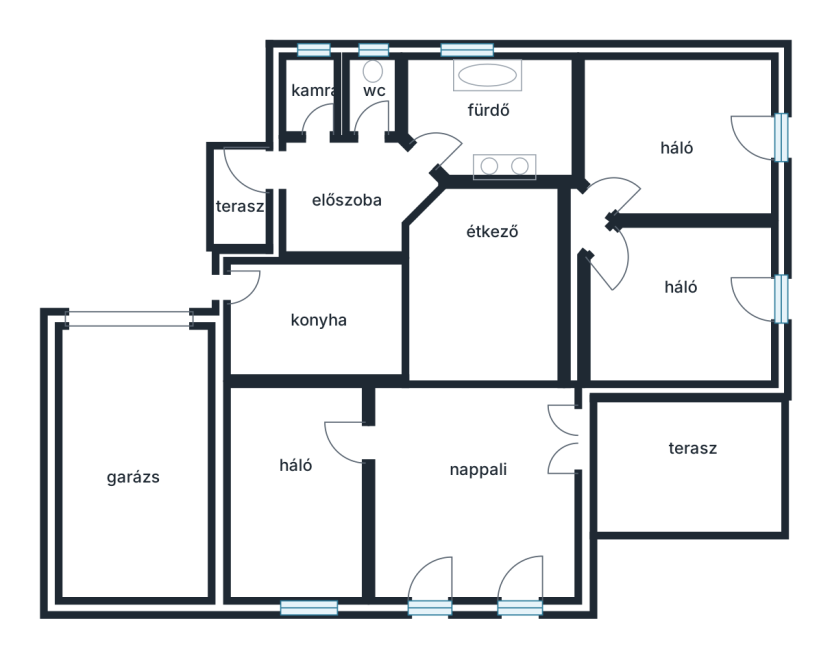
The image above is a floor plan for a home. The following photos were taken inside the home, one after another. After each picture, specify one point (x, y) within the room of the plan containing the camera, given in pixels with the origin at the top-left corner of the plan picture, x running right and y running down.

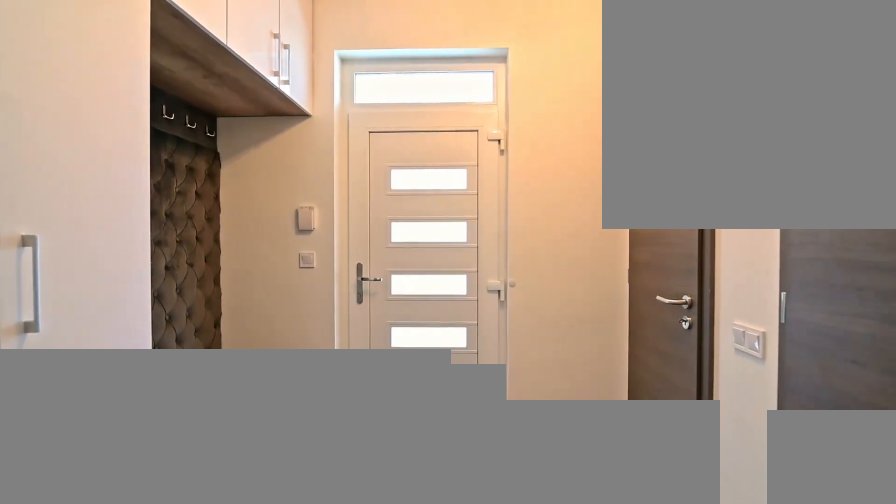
(349, 195)
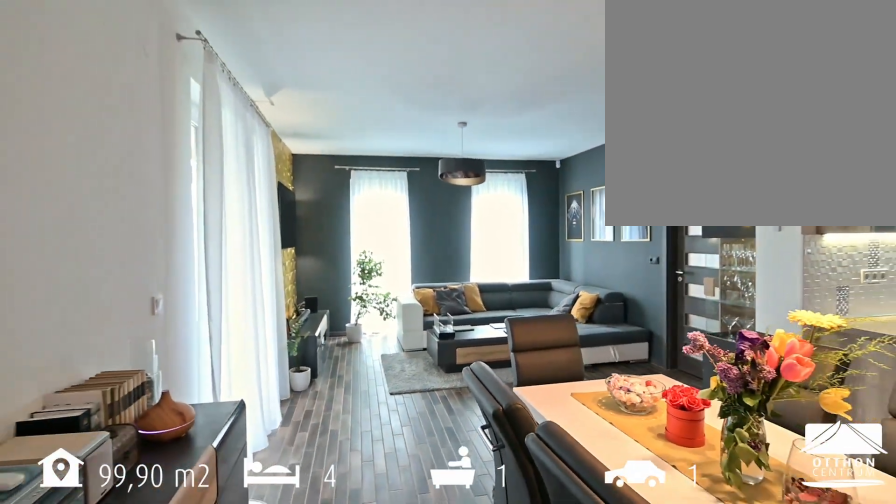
(431, 316)
